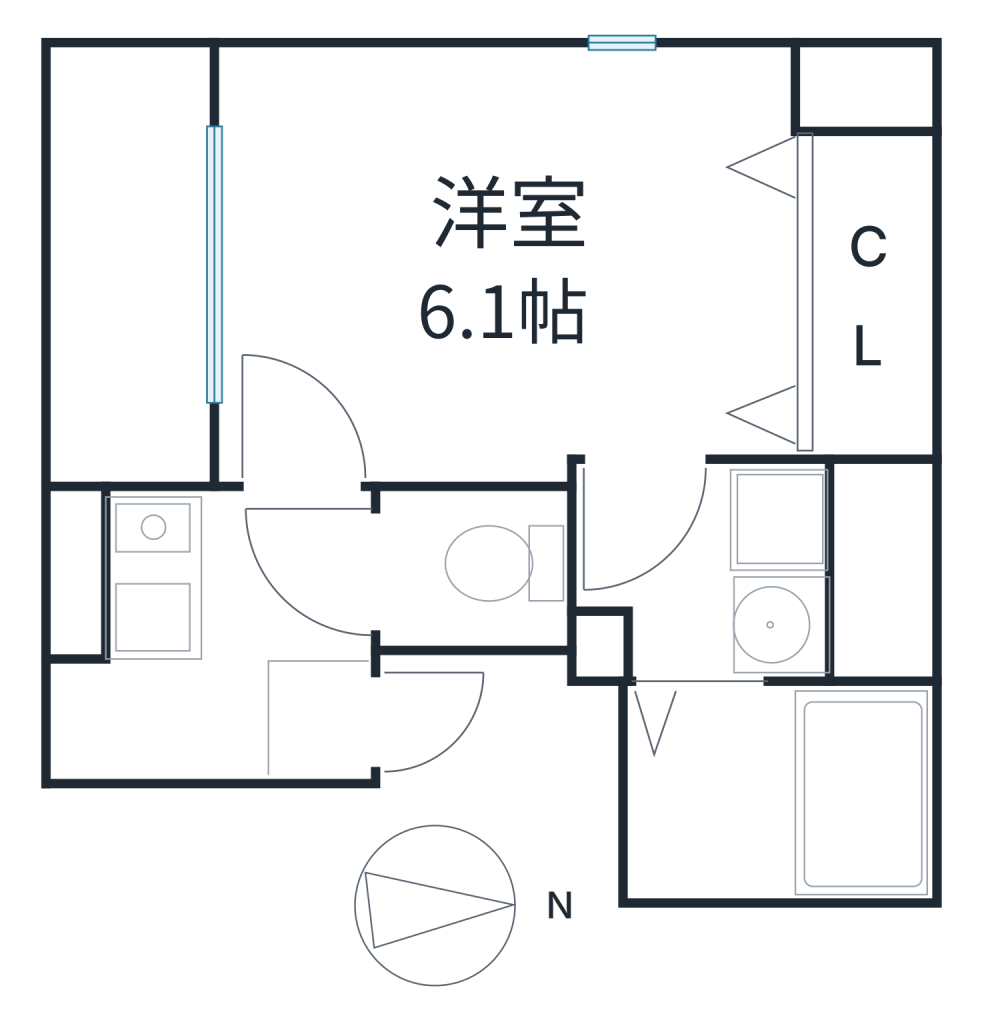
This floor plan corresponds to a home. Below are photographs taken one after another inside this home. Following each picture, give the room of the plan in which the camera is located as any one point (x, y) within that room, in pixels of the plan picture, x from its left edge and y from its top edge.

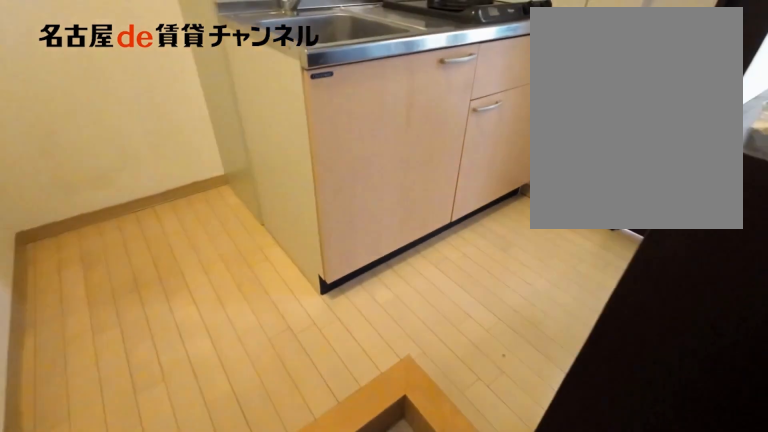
(197, 624)
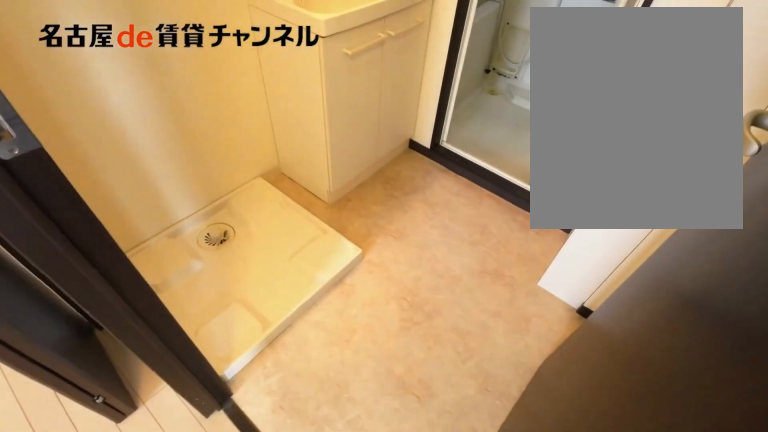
(706, 573)
